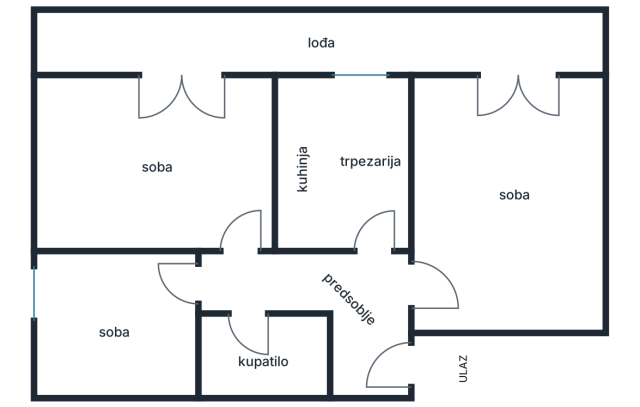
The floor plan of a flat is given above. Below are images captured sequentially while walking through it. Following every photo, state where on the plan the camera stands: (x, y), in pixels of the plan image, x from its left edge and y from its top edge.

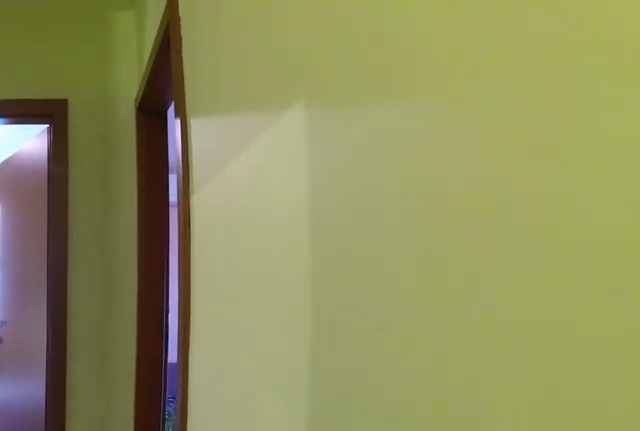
(391, 280)
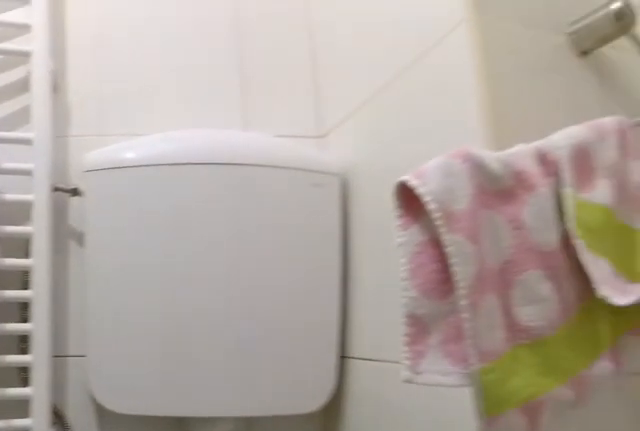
(251, 295)
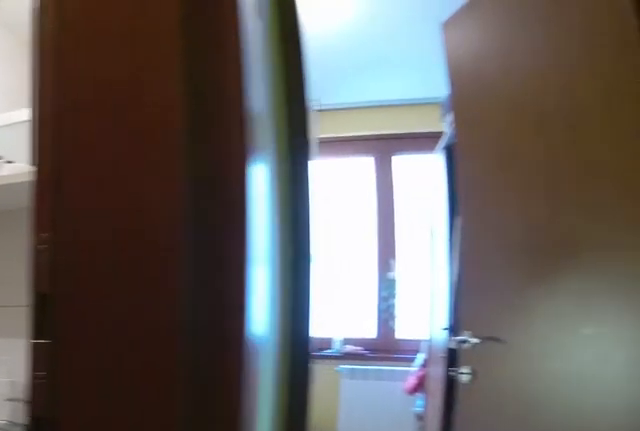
(272, 283)
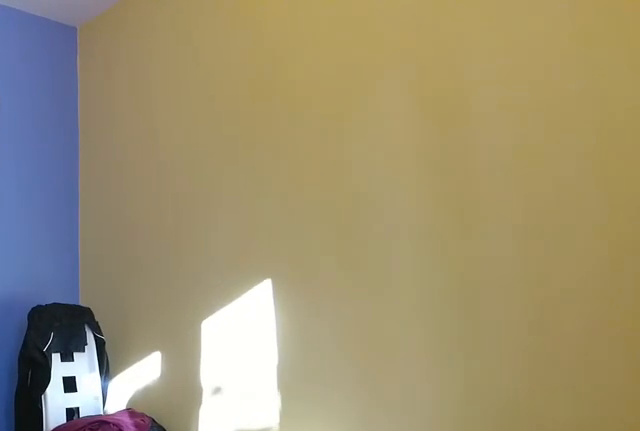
(65, 282)
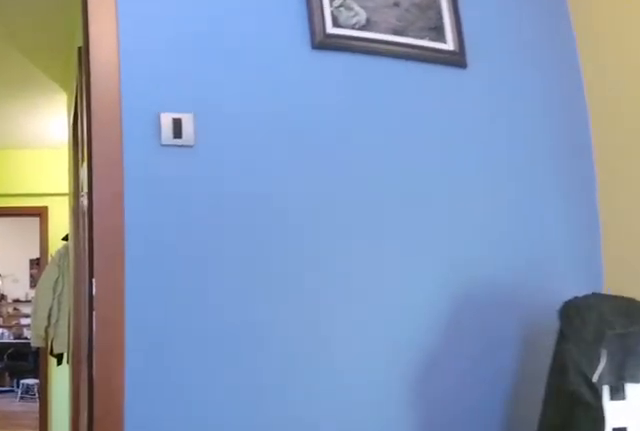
(125, 282)
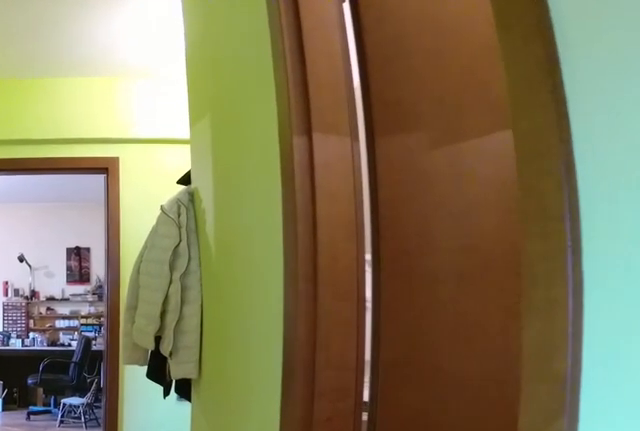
(204, 284)
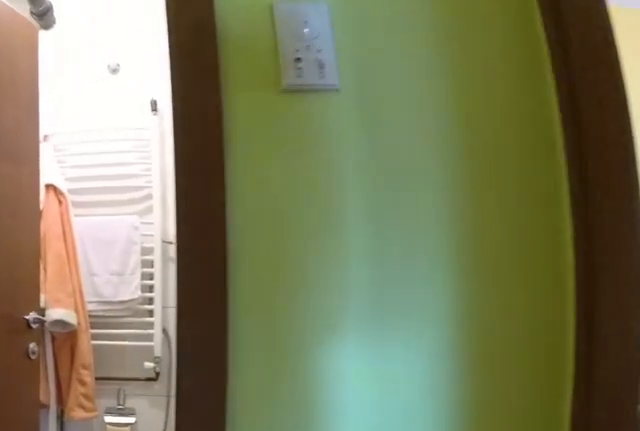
(244, 239)
